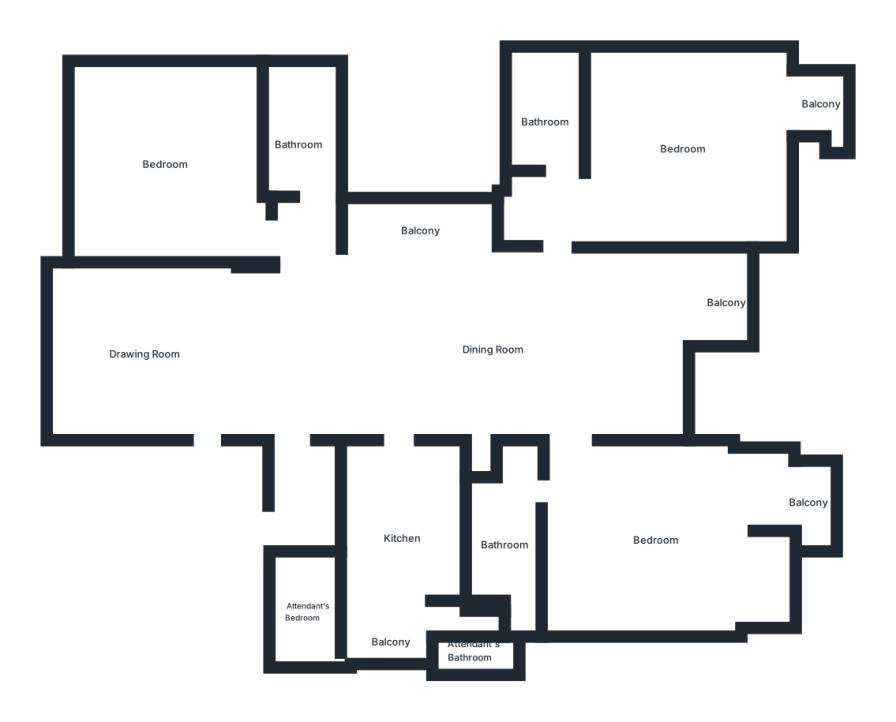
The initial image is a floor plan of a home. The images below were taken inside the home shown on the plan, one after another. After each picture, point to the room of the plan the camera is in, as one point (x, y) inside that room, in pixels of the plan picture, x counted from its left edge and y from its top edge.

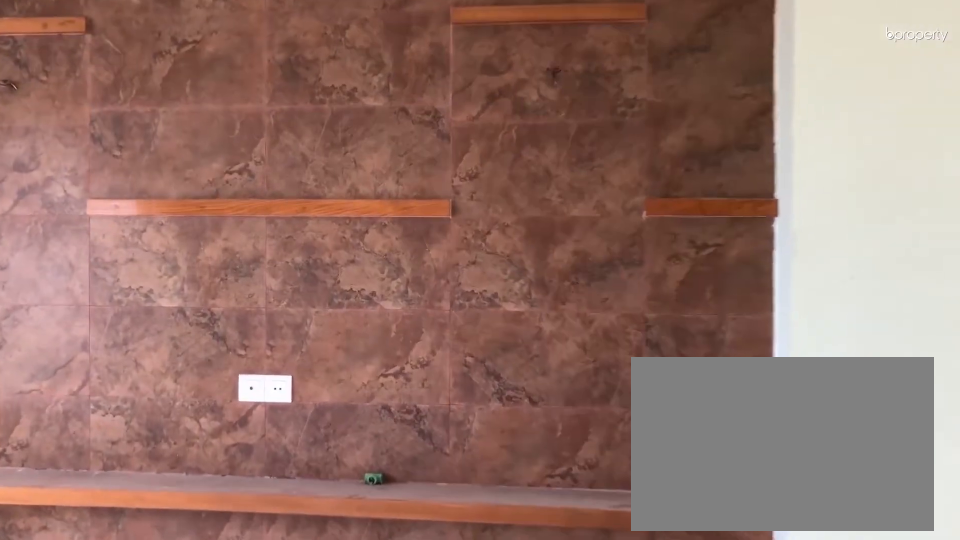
(130, 350)
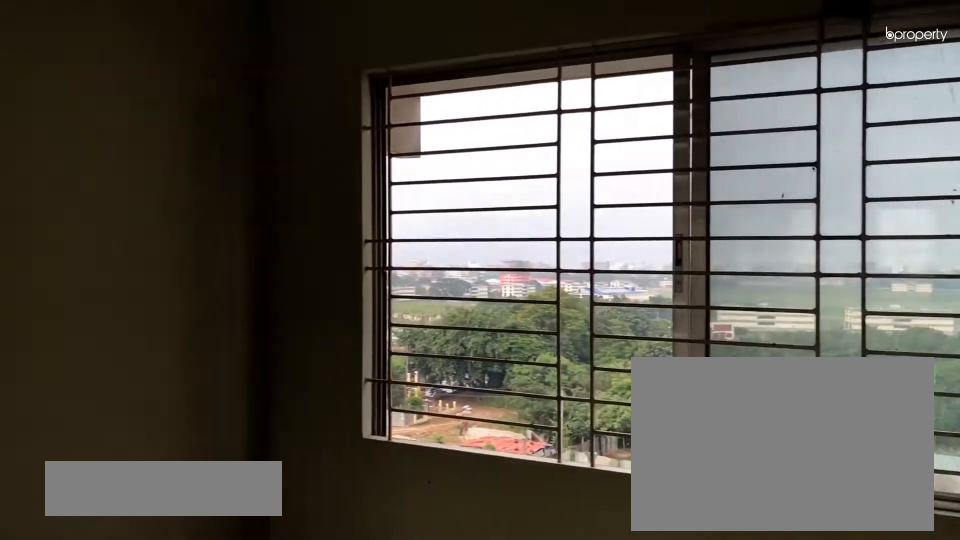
(130, 350)
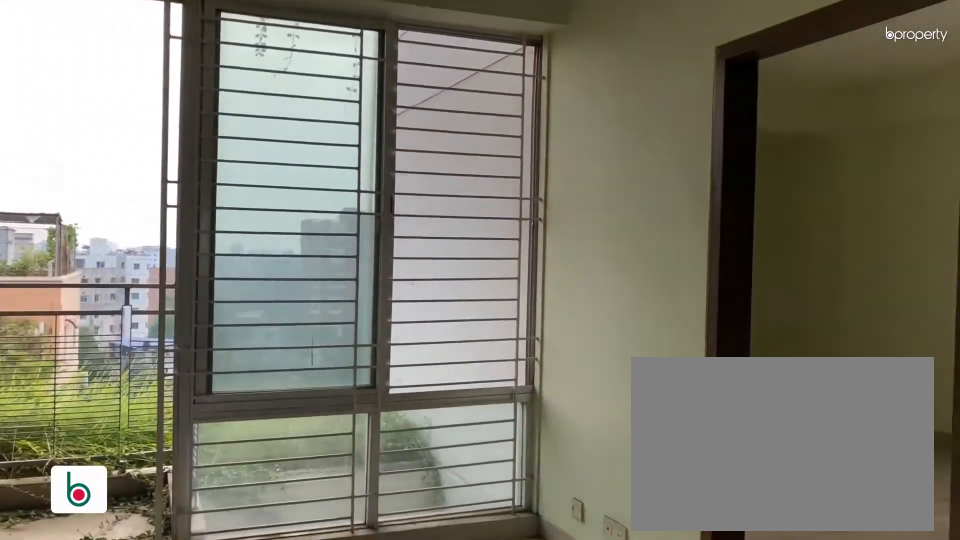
(539, 351)
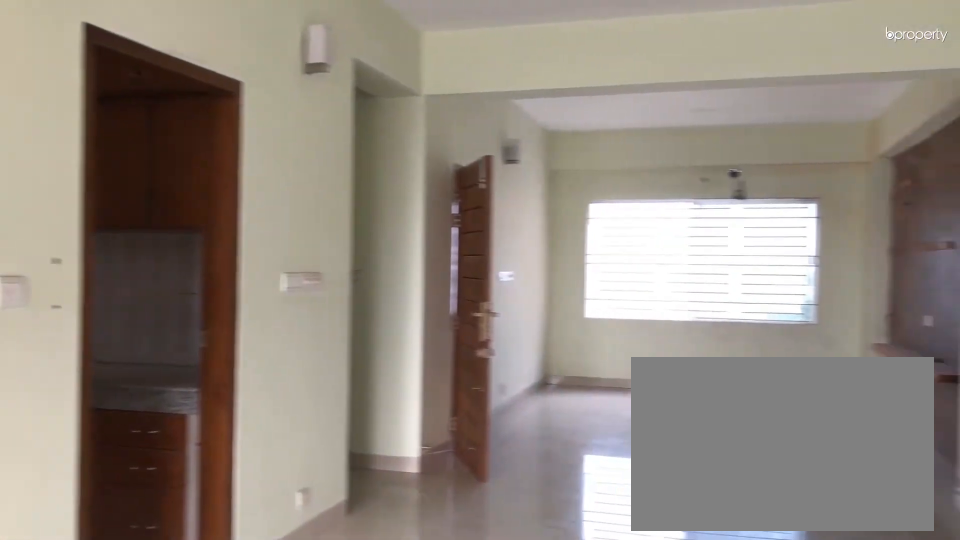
(539, 351)
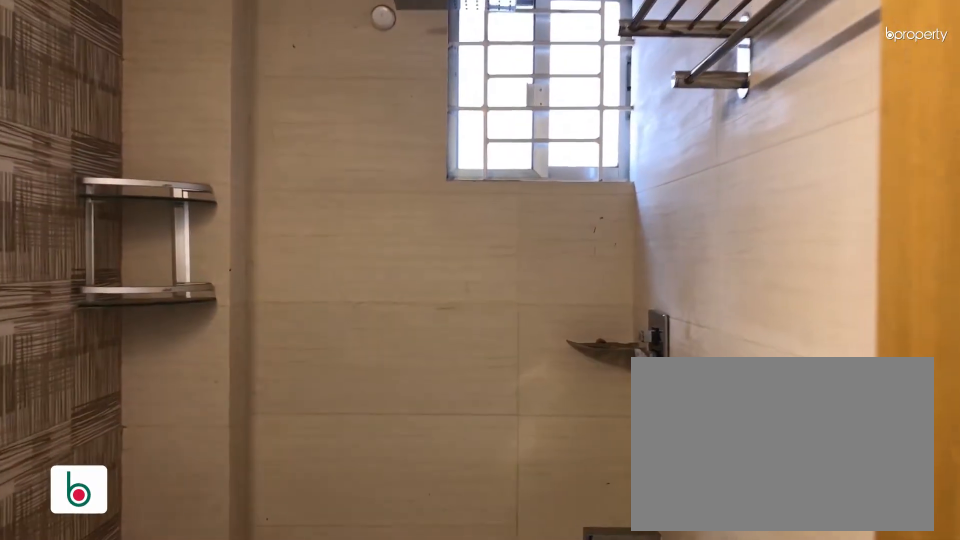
(301, 129)
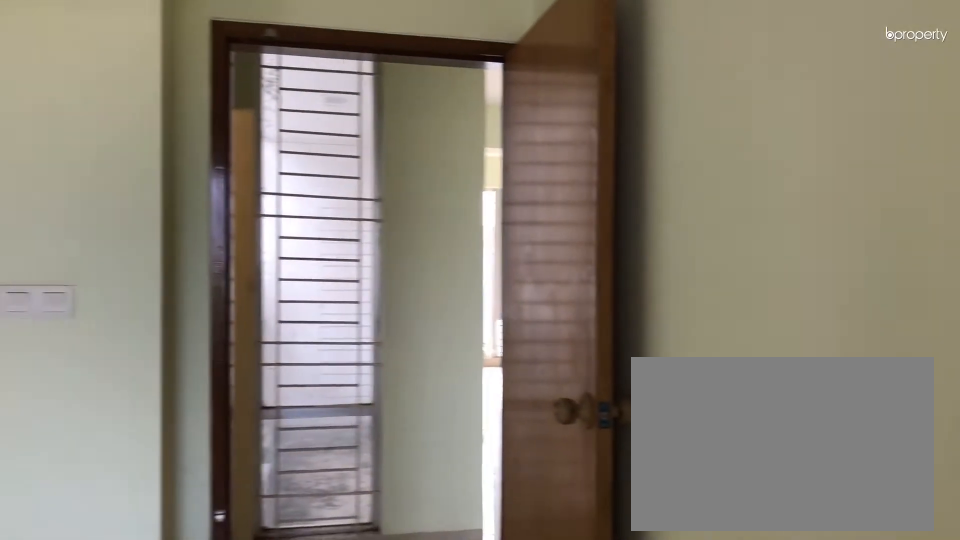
(168, 163)
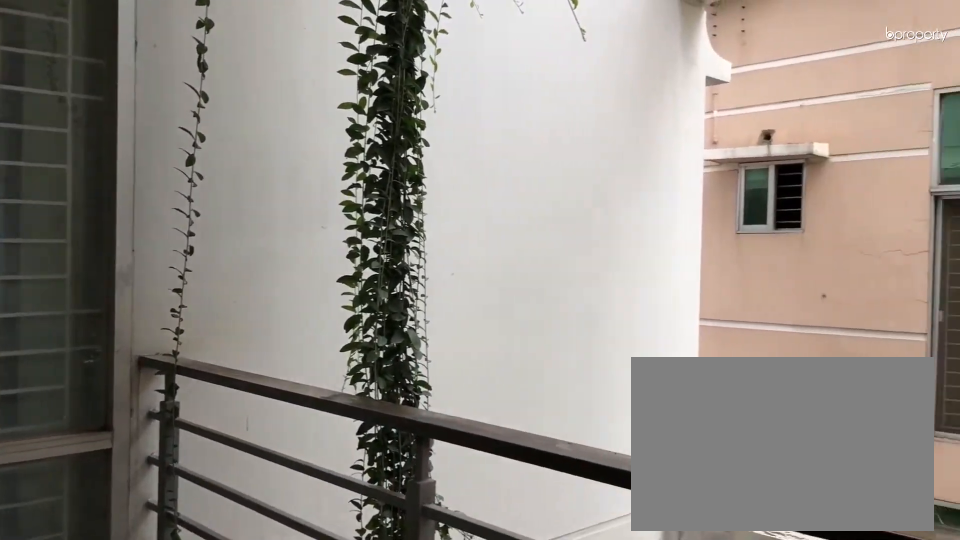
(414, 230)
